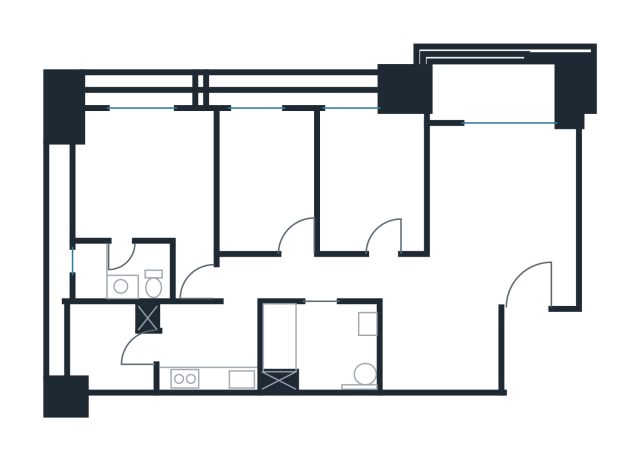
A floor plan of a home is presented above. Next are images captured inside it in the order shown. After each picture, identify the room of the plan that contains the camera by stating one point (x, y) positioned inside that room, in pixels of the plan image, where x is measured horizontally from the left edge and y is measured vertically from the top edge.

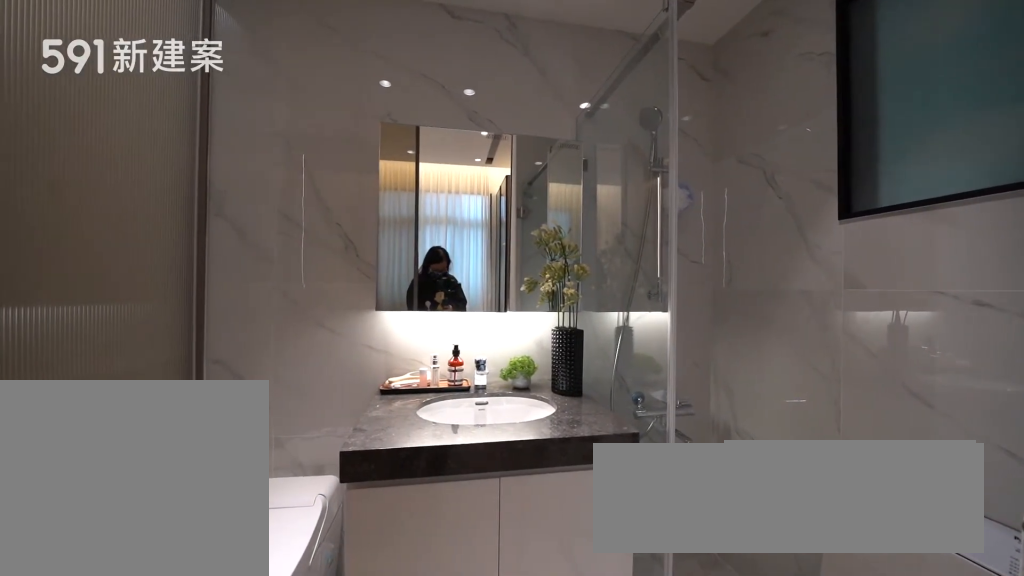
(123, 272)
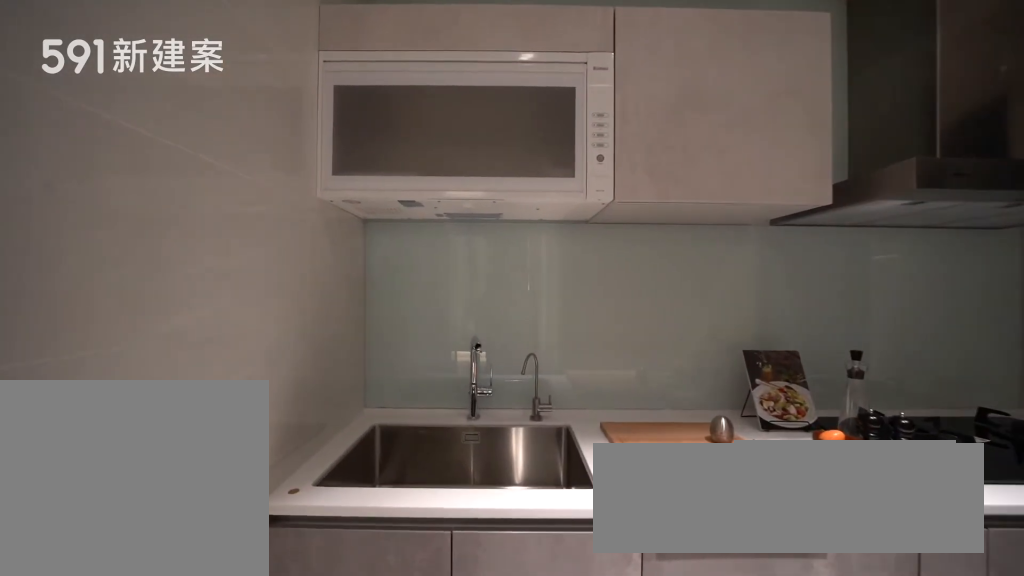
(205, 350)
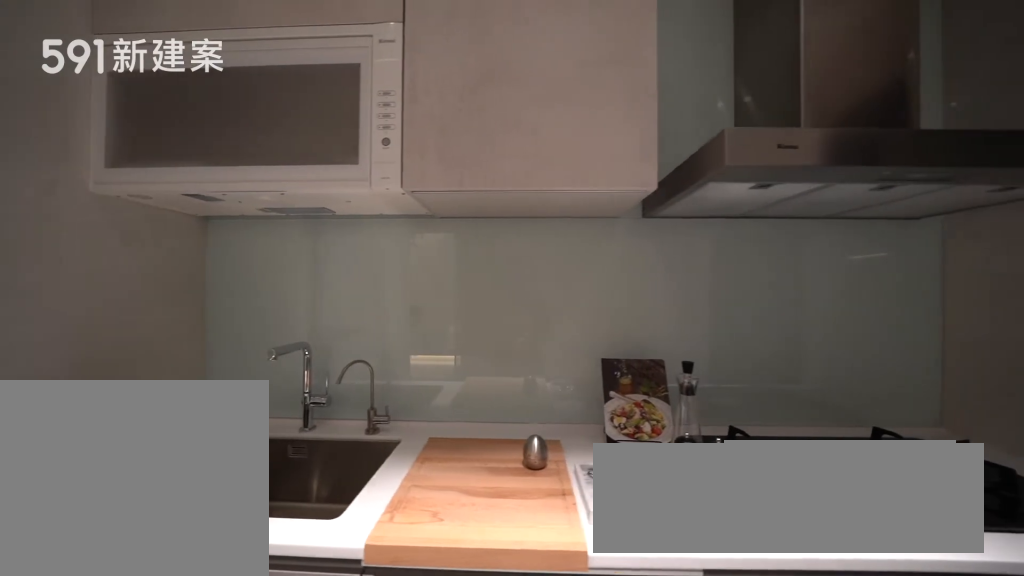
(205, 350)
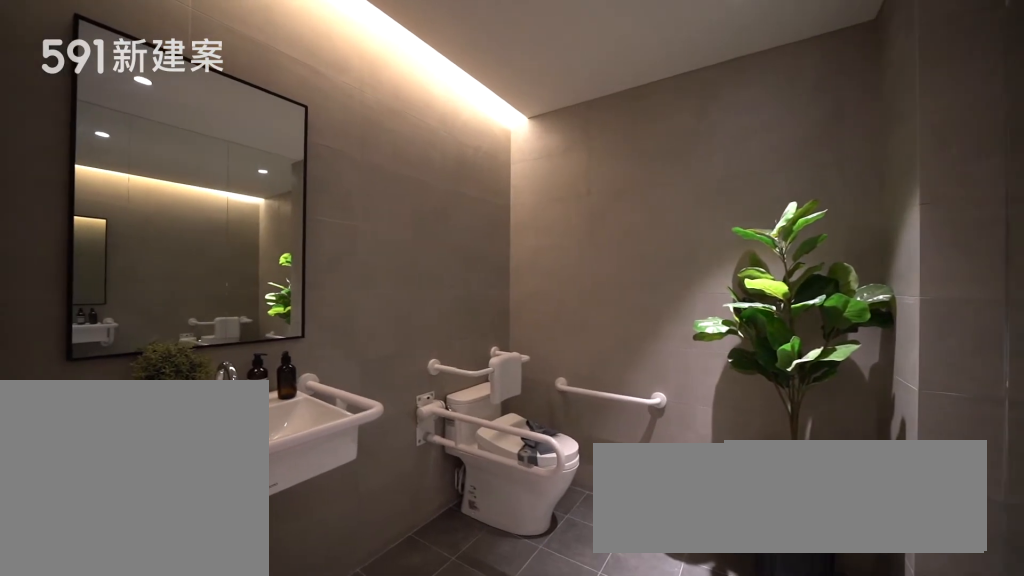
(319, 349)
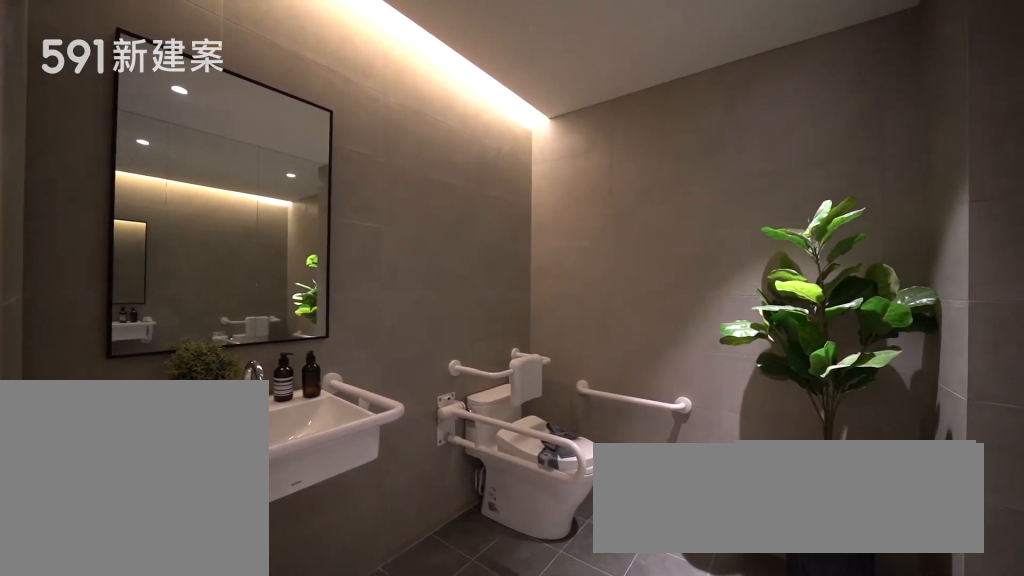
(319, 349)
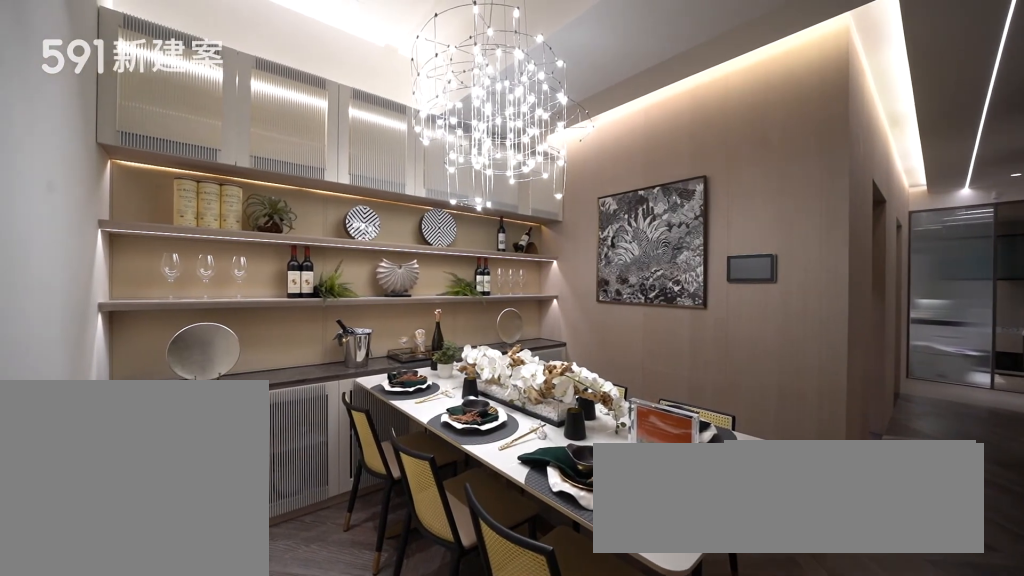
(439, 326)
